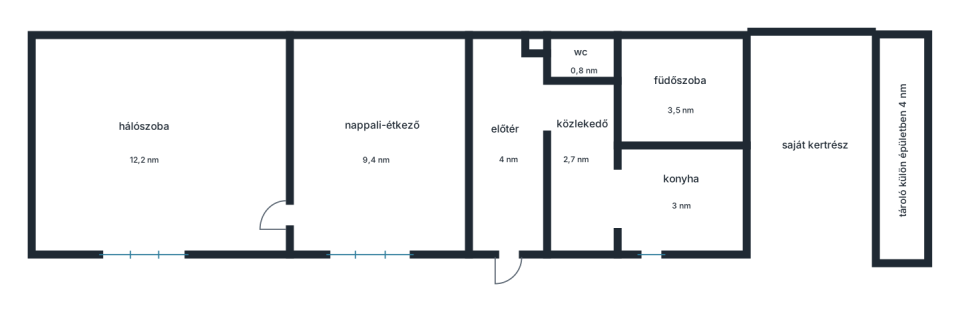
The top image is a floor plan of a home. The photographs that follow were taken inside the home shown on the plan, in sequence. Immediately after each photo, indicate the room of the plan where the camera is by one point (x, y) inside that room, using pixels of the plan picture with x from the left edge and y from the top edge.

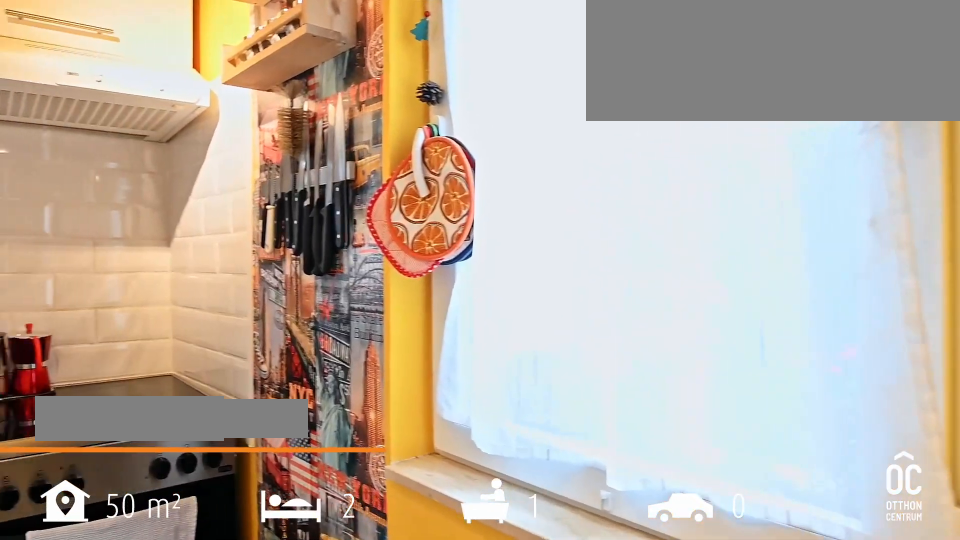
(683, 200)
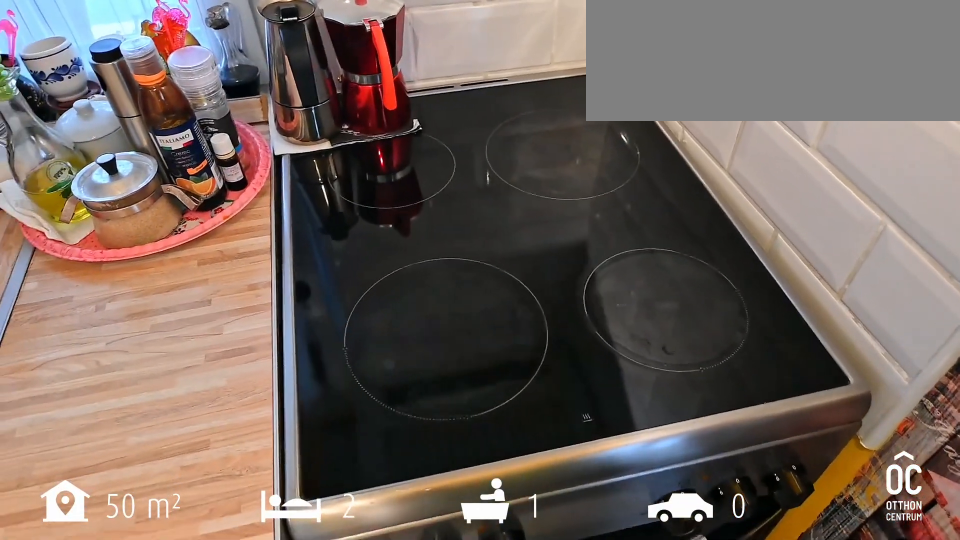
(683, 200)
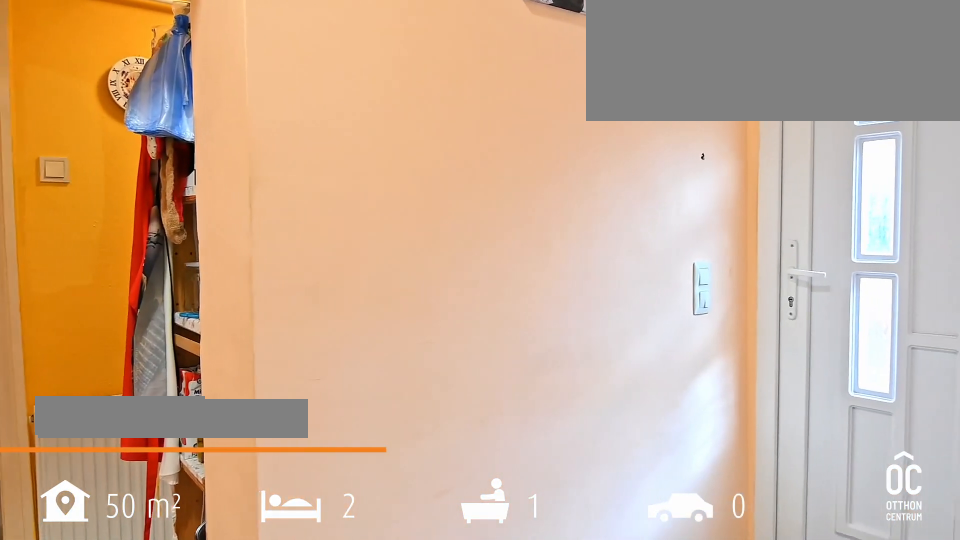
(506, 156)
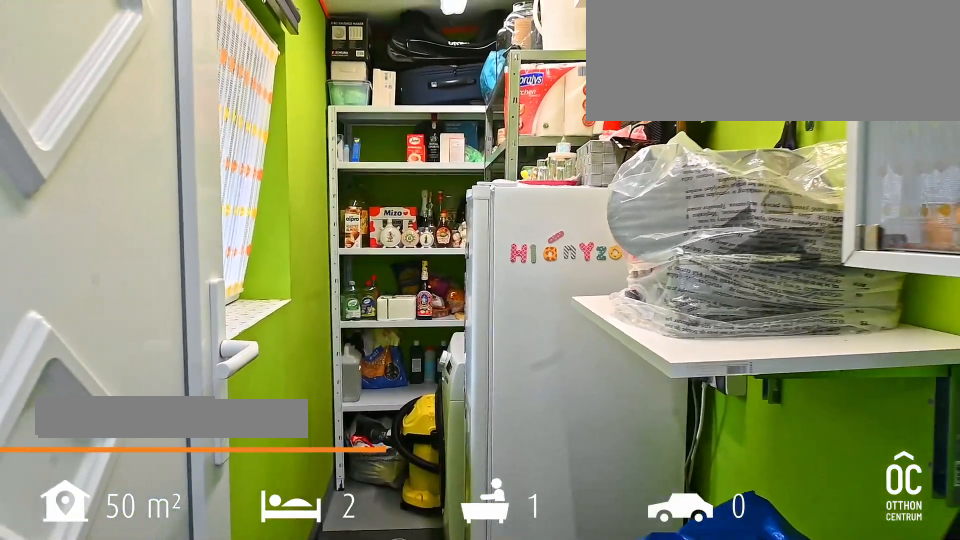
(901, 154)
